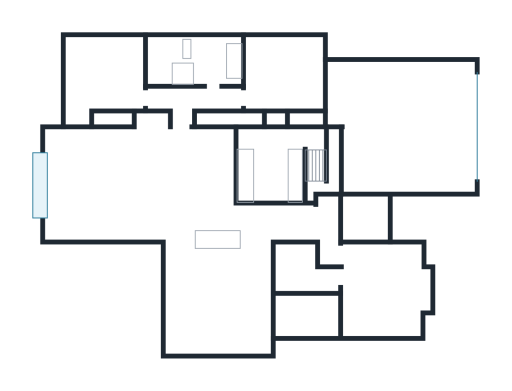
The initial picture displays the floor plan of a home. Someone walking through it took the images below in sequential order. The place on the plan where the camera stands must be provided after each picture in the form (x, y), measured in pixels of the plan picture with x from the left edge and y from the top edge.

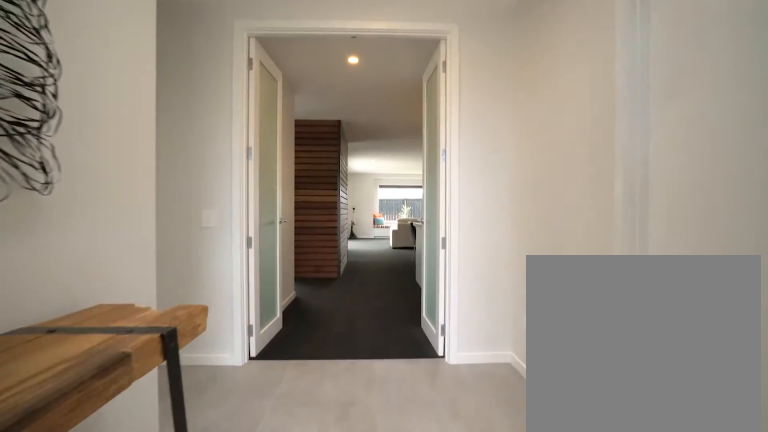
(313, 220)
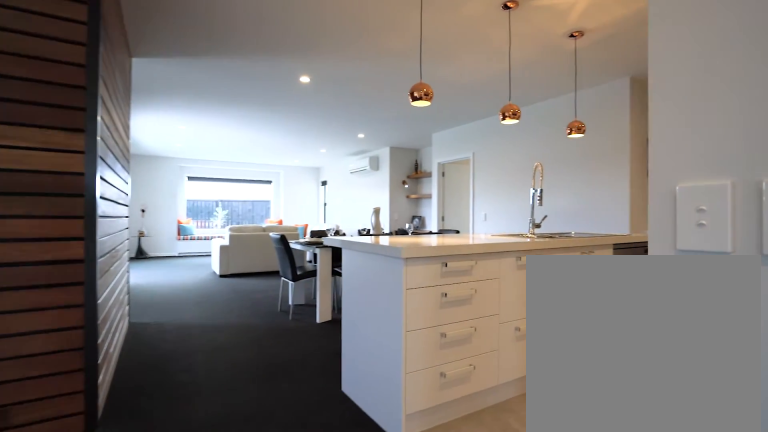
(290, 227)
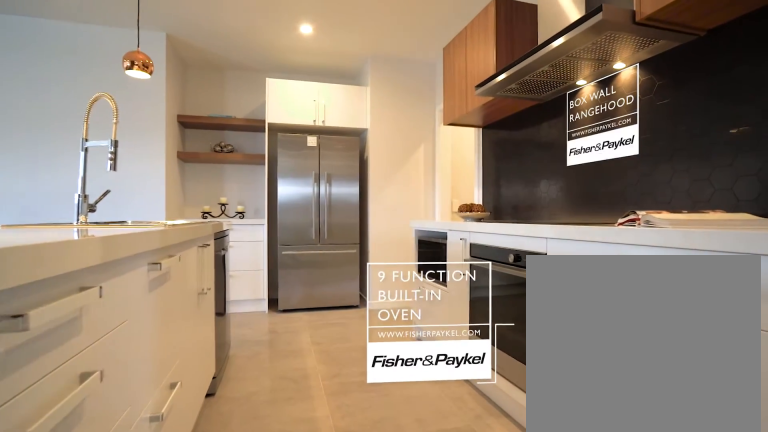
(271, 193)
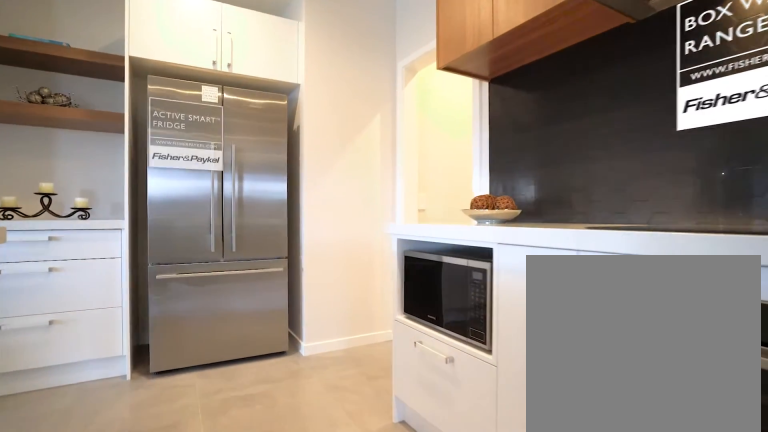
(271, 170)
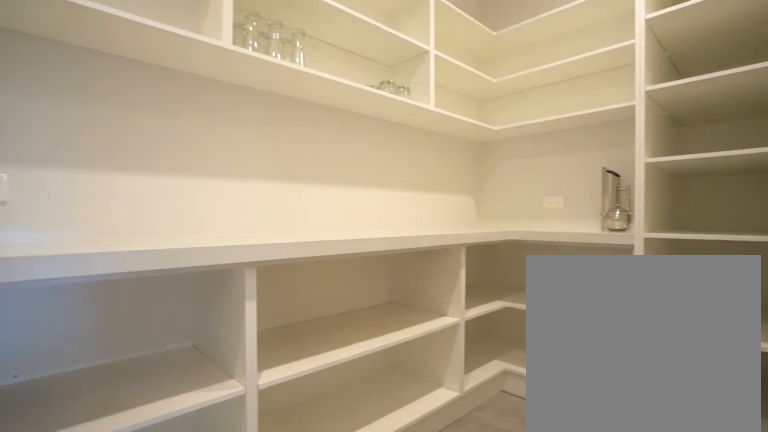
(273, 151)
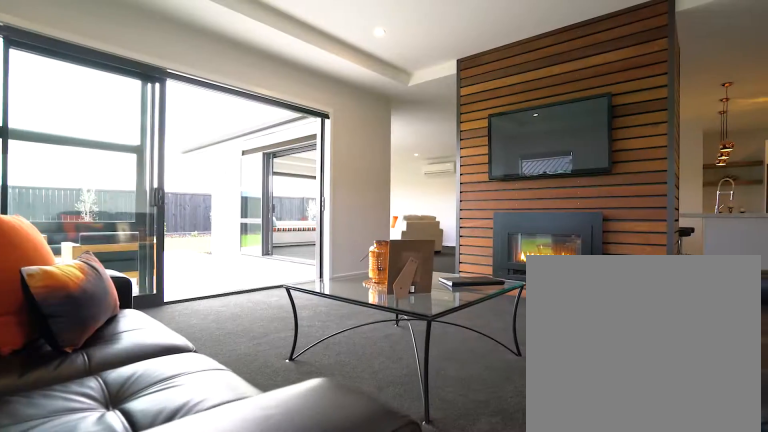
(254, 338)
